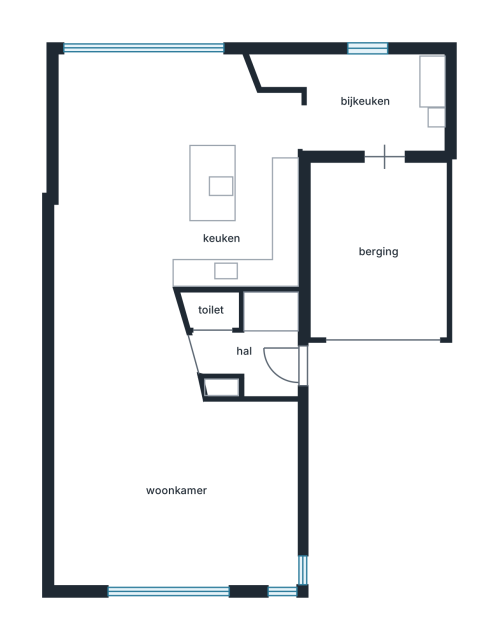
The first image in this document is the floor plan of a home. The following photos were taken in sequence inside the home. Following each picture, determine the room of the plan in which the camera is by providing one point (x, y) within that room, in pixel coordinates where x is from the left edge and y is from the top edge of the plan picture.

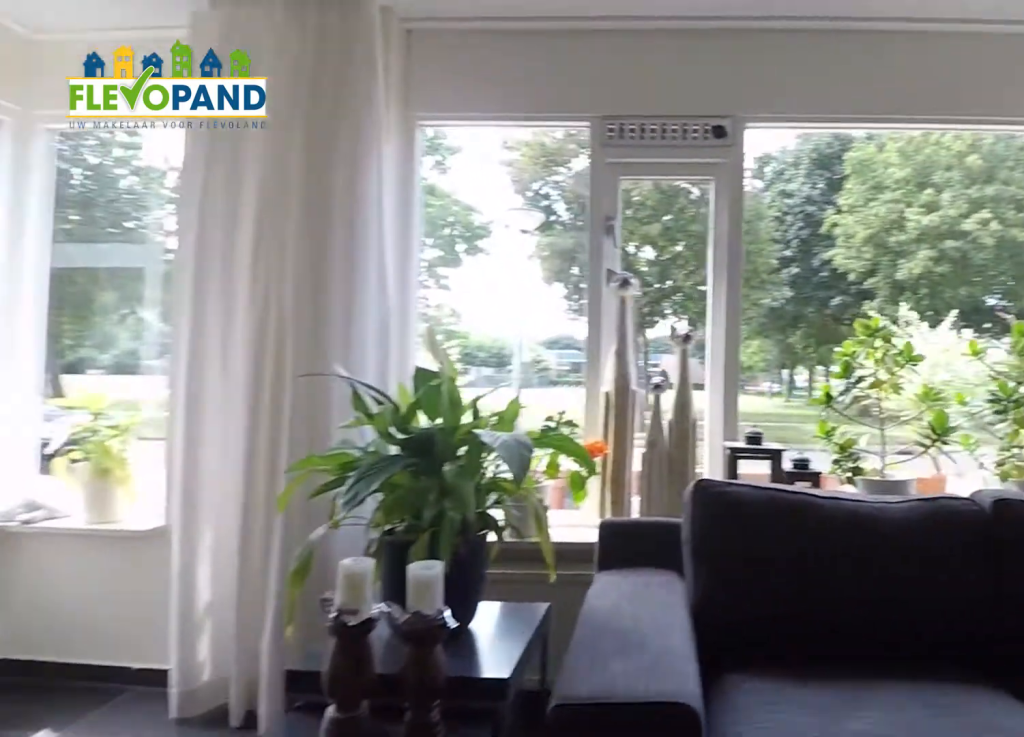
(134, 423)
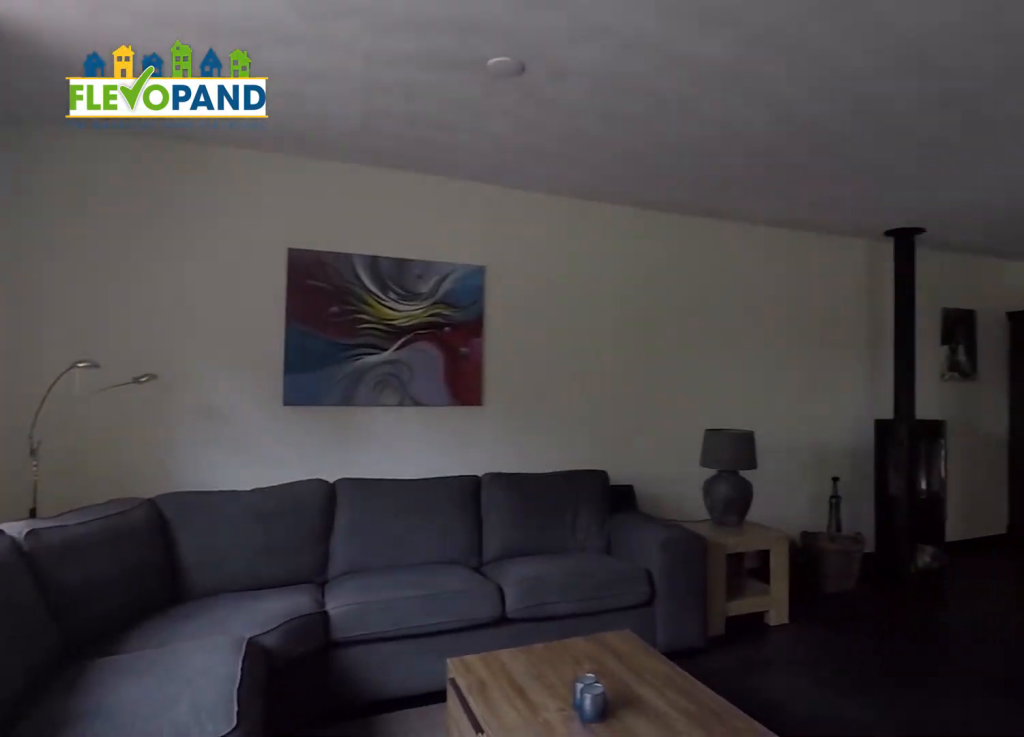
(134, 423)
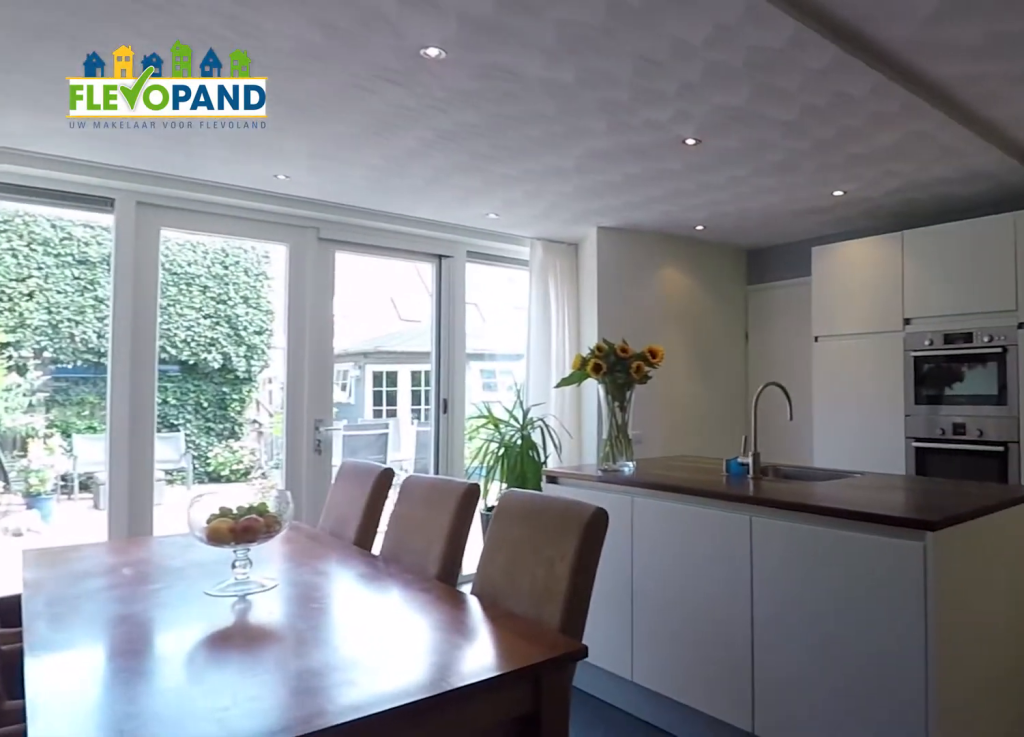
(174, 171)
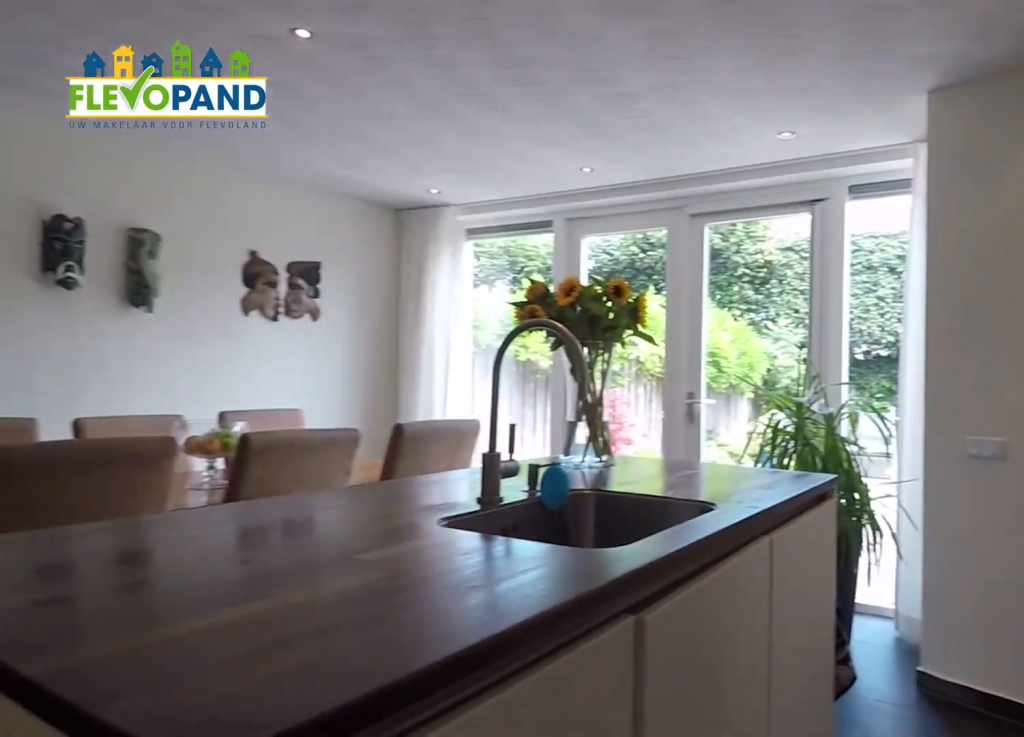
(174, 171)
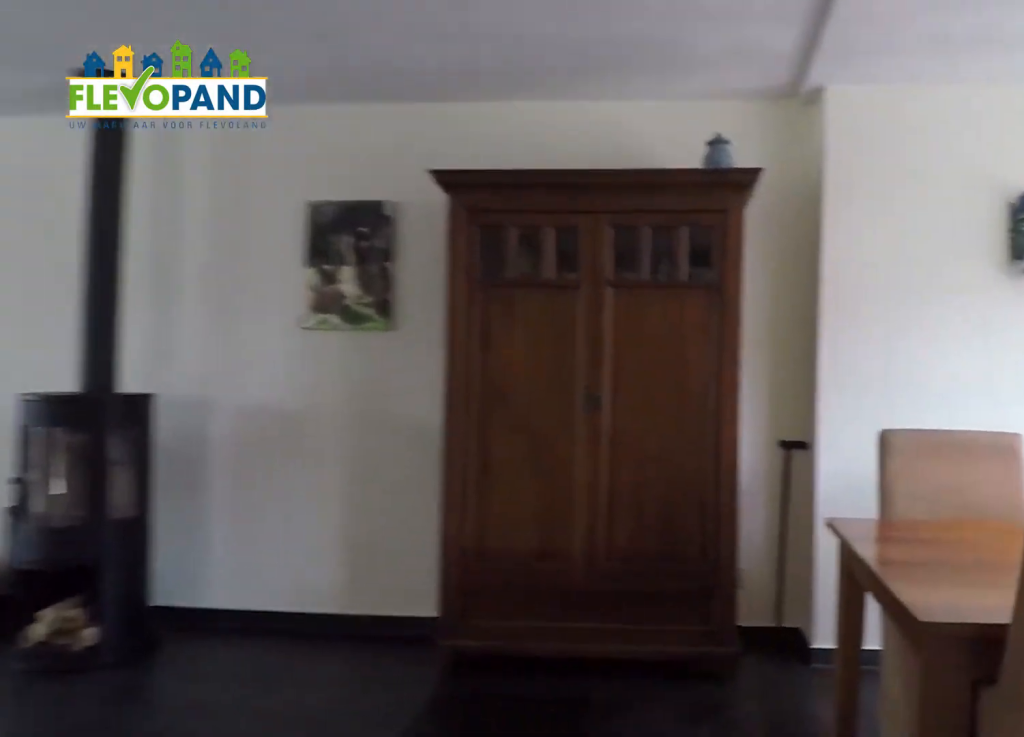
(174, 171)
